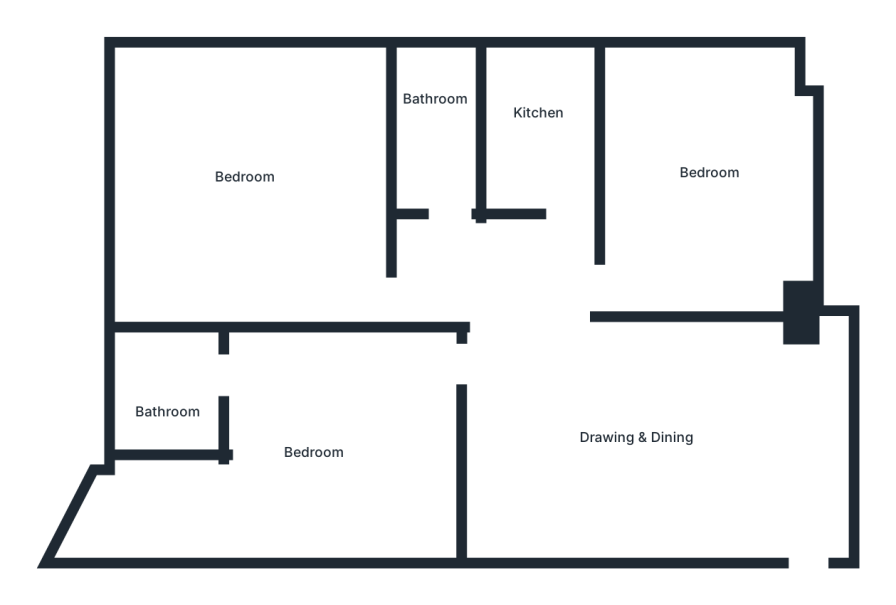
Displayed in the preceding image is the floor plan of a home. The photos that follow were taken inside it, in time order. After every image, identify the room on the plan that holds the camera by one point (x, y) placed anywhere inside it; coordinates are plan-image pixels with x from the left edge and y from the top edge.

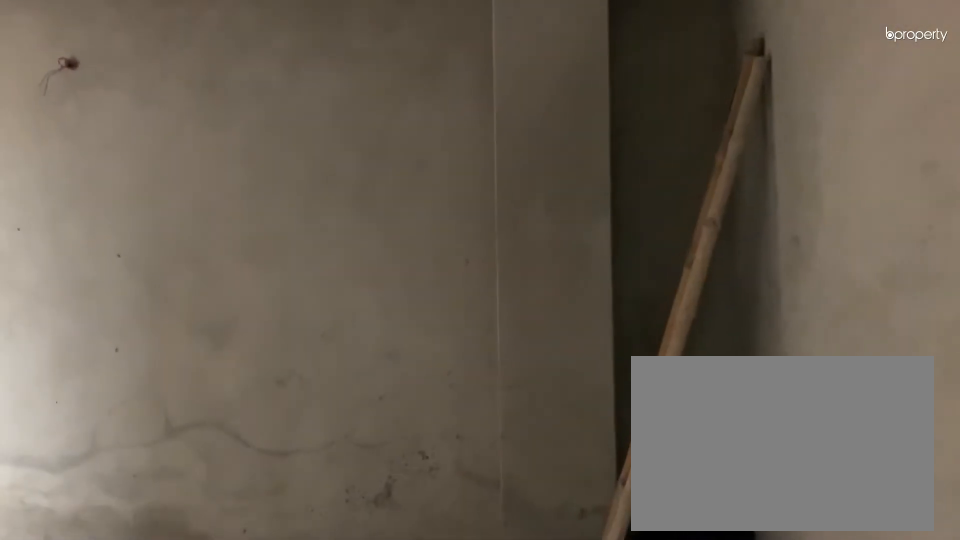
(812, 500)
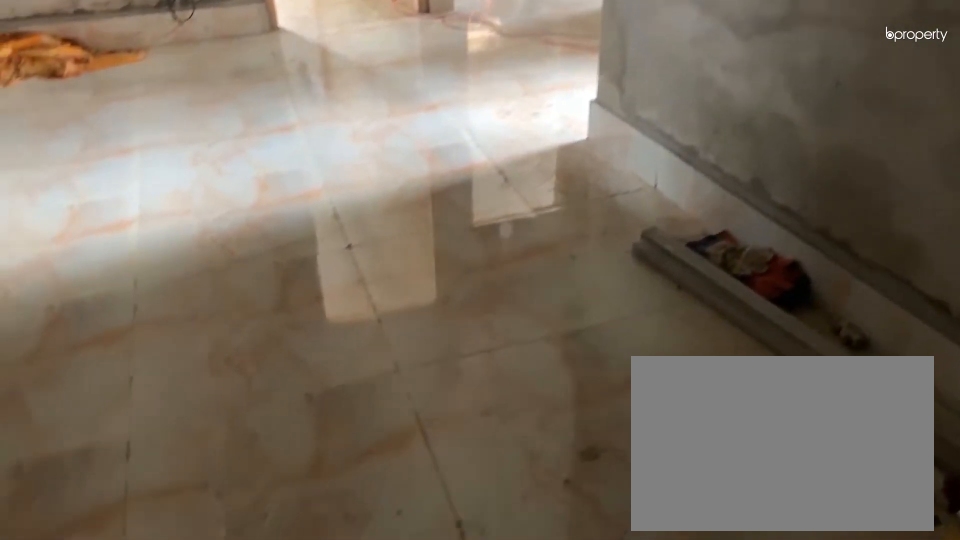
(651, 437)
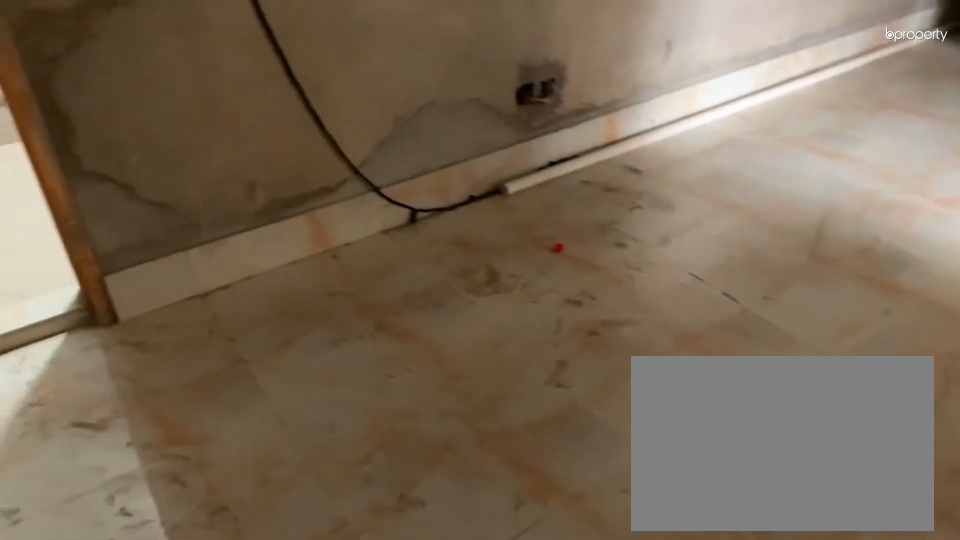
(651, 437)
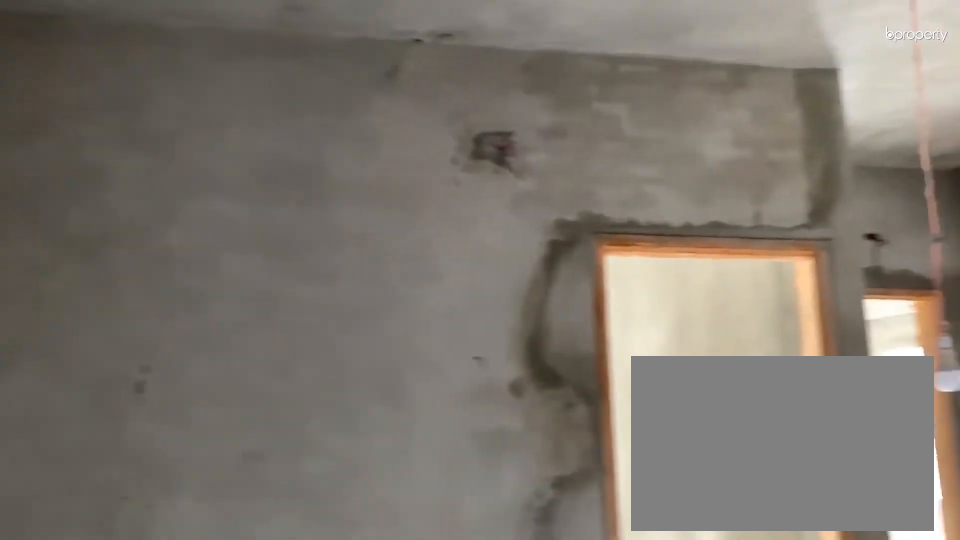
(508, 442)
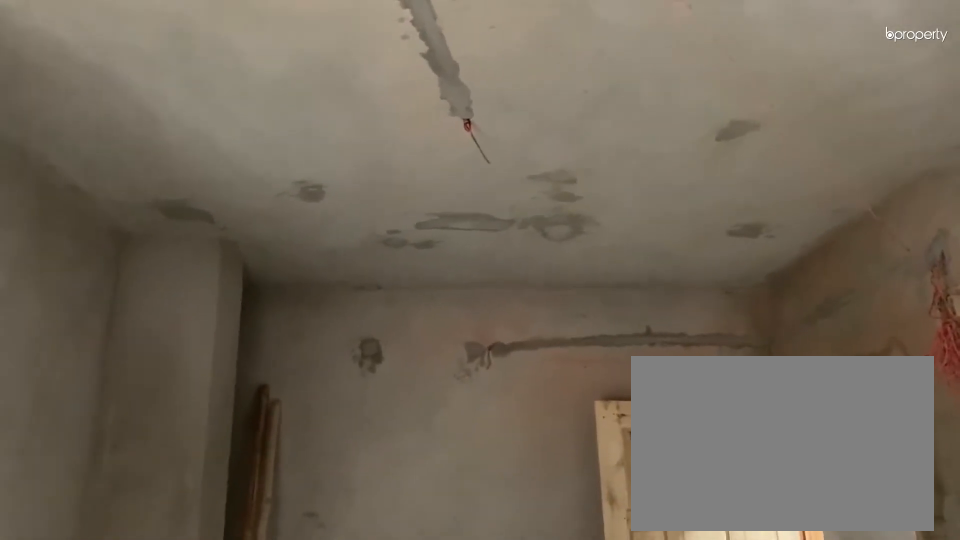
(653, 447)
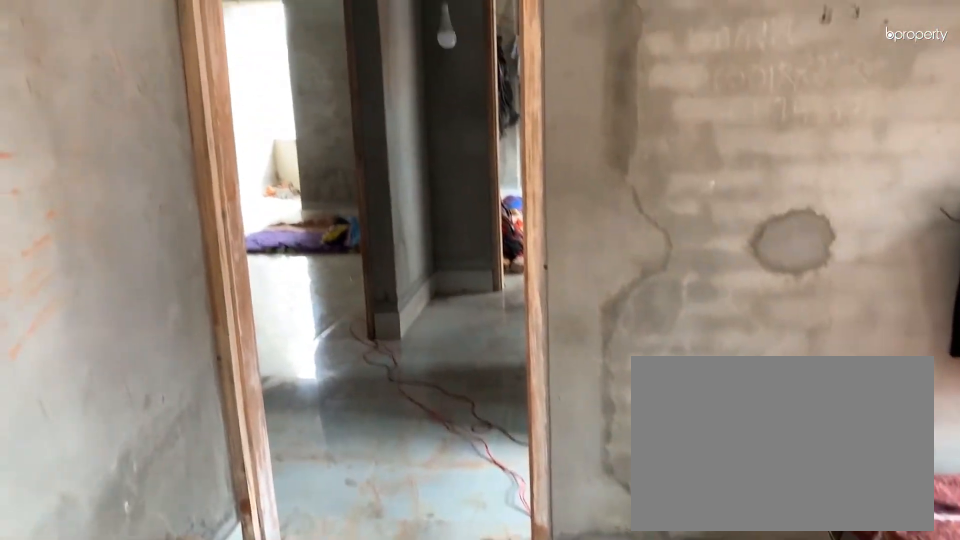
(699, 175)
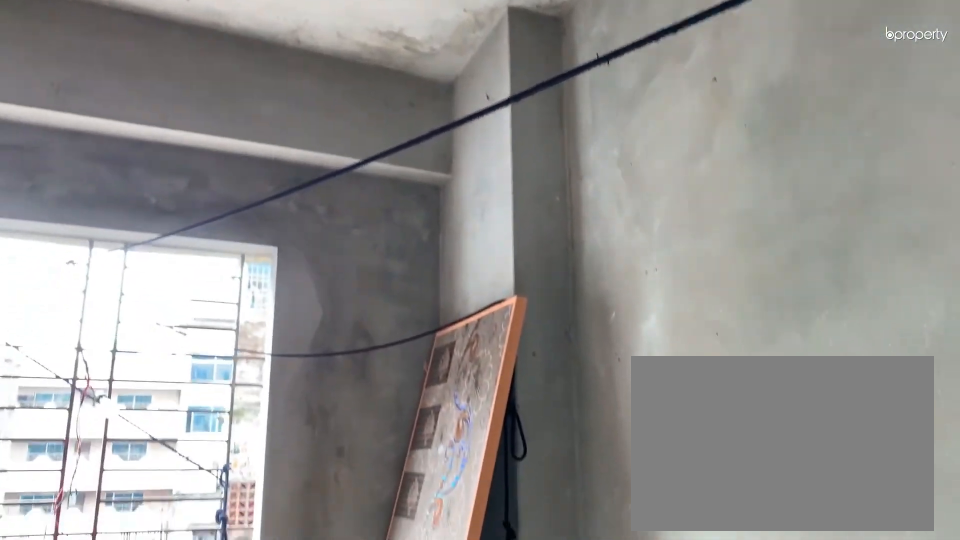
(699, 175)
